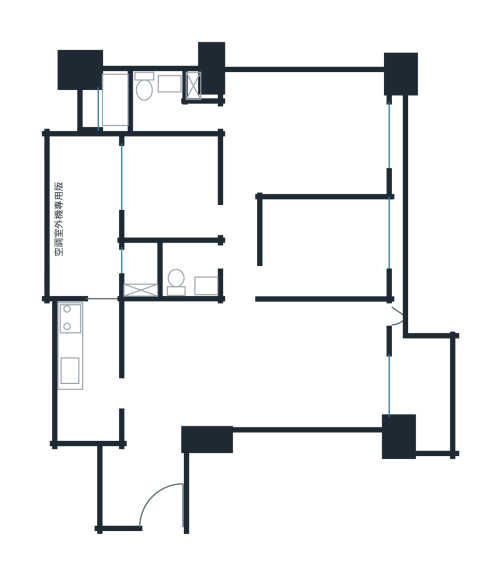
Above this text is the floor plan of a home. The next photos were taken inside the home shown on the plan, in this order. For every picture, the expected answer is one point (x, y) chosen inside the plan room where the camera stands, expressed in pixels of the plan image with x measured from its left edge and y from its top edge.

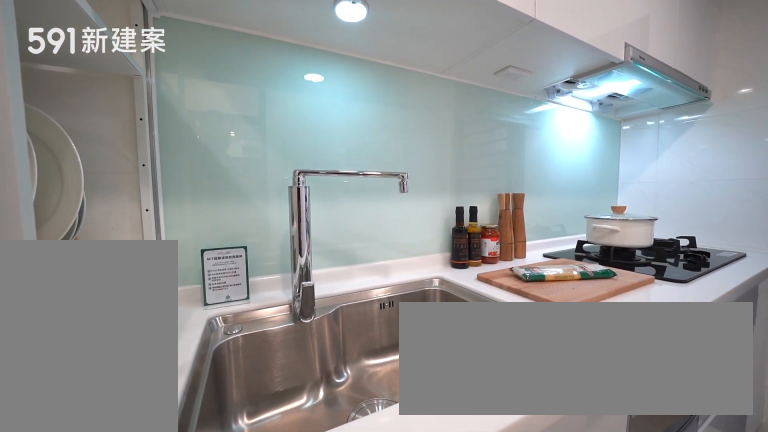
(88, 370)
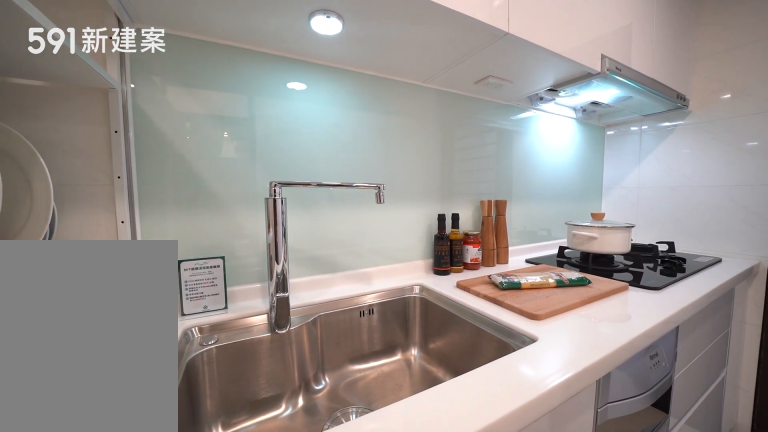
(88, 370)
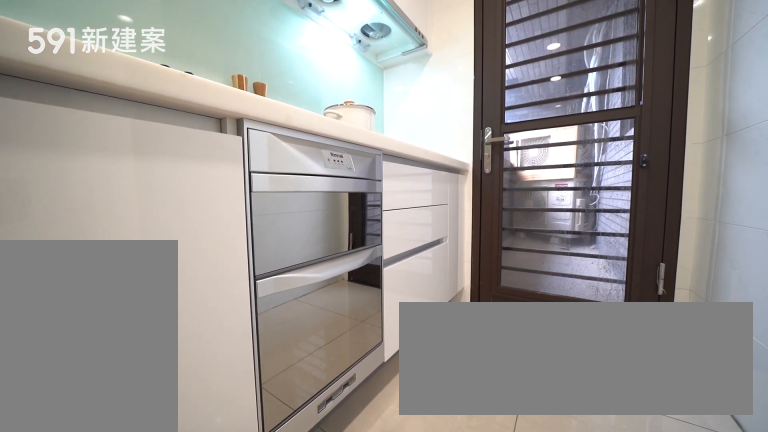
(88, 370)
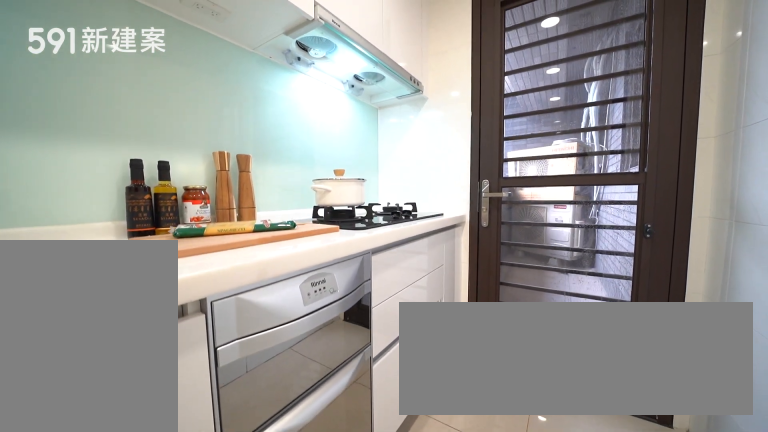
(88, 370)
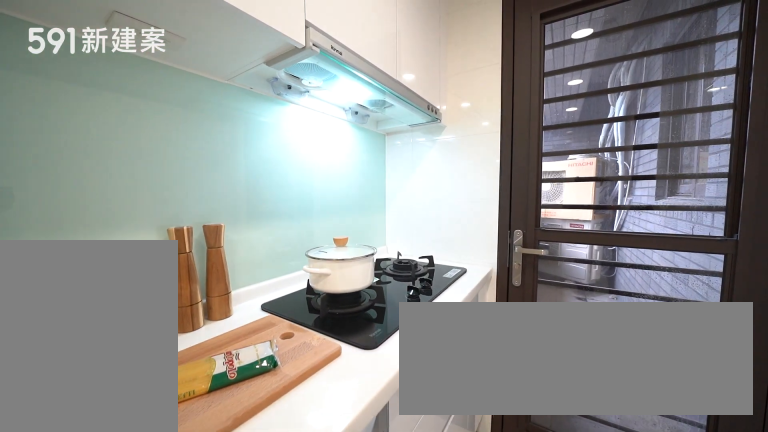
(88, 370)
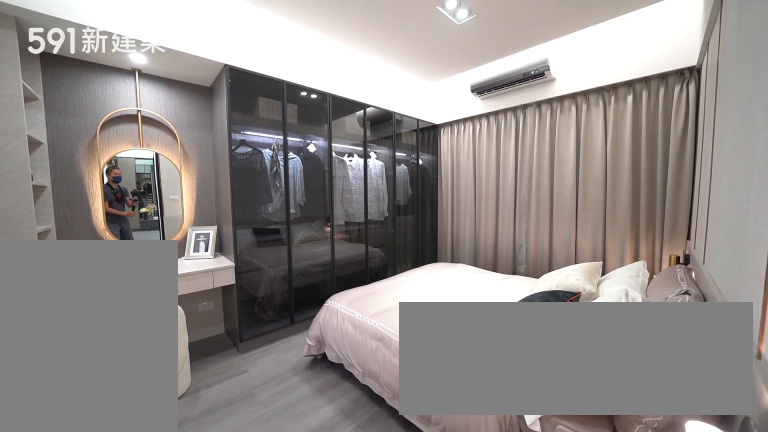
(310, 131)
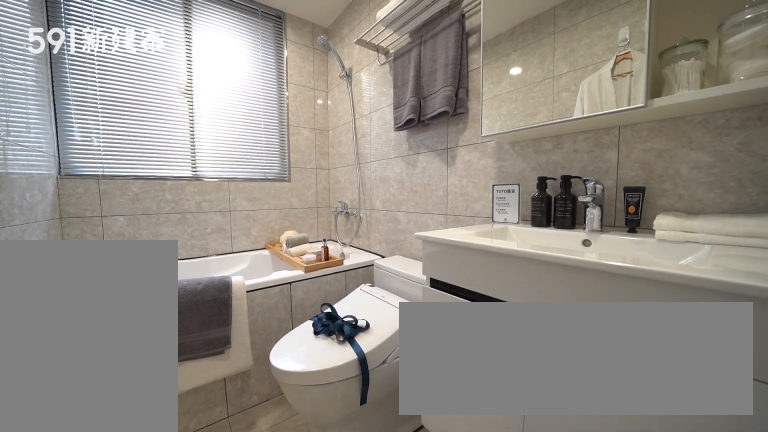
(156, 99)
